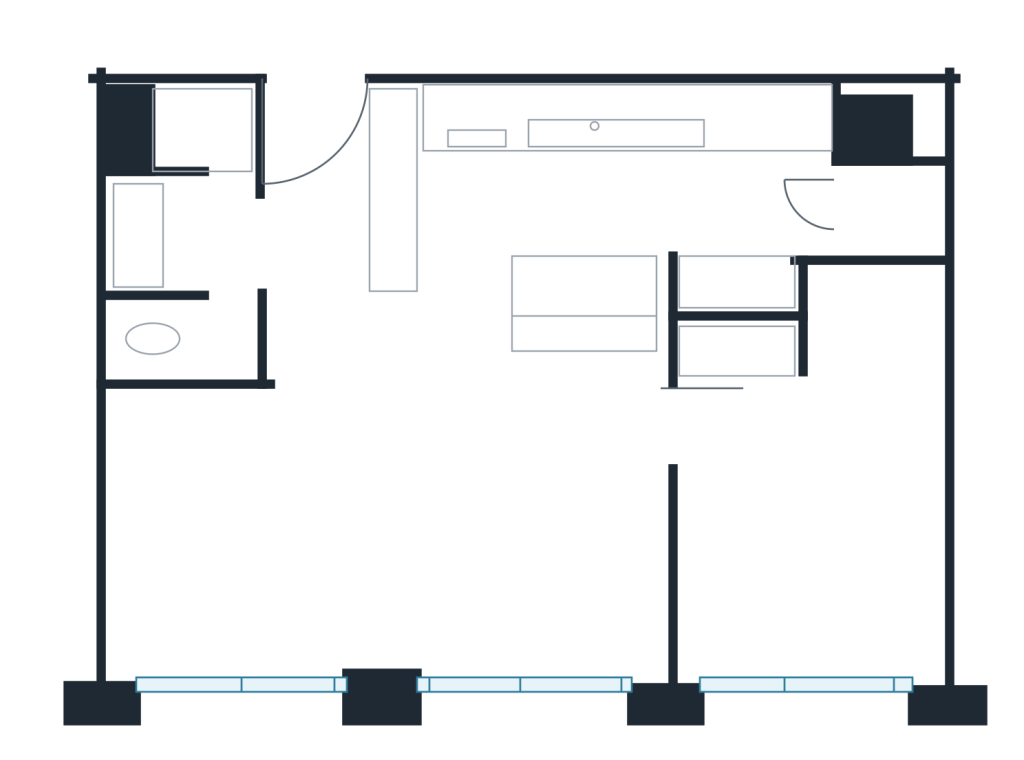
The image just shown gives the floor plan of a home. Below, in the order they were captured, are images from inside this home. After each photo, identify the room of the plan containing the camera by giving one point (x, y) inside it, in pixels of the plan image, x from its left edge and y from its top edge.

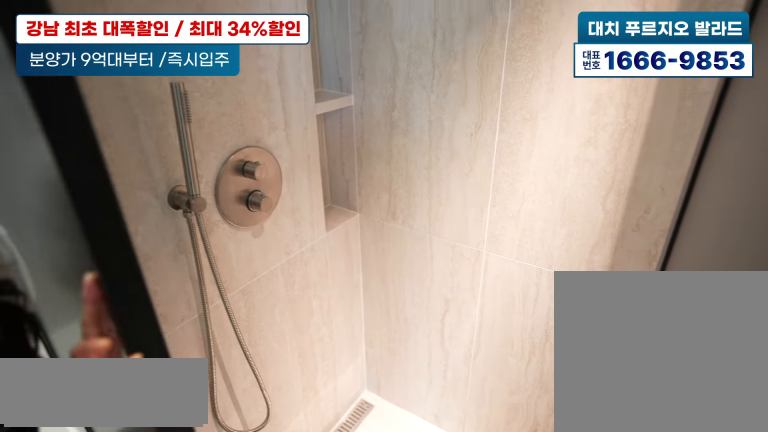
(203, 215)
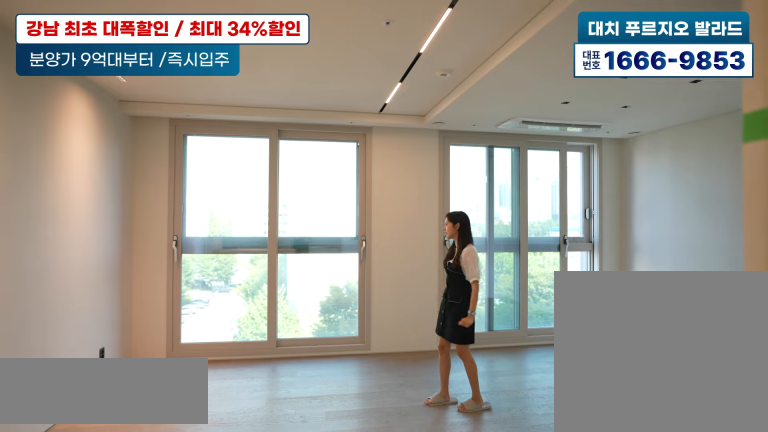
(347, 493)
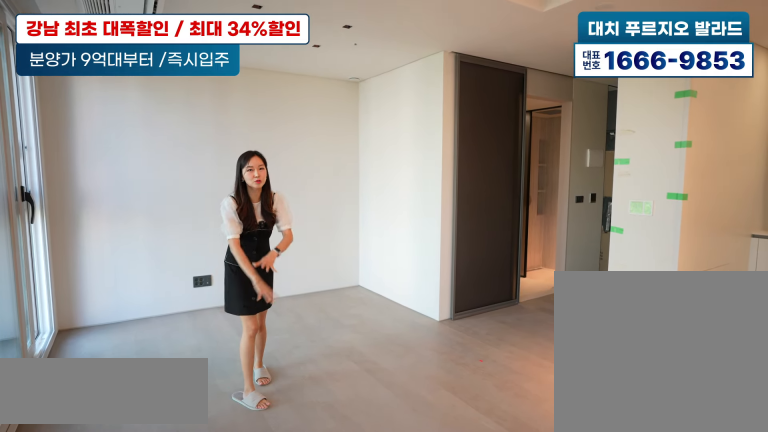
(347, 493)
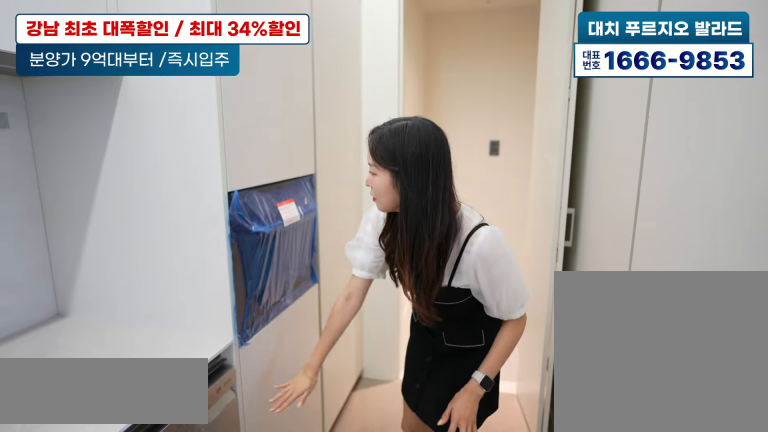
(650, 187)
